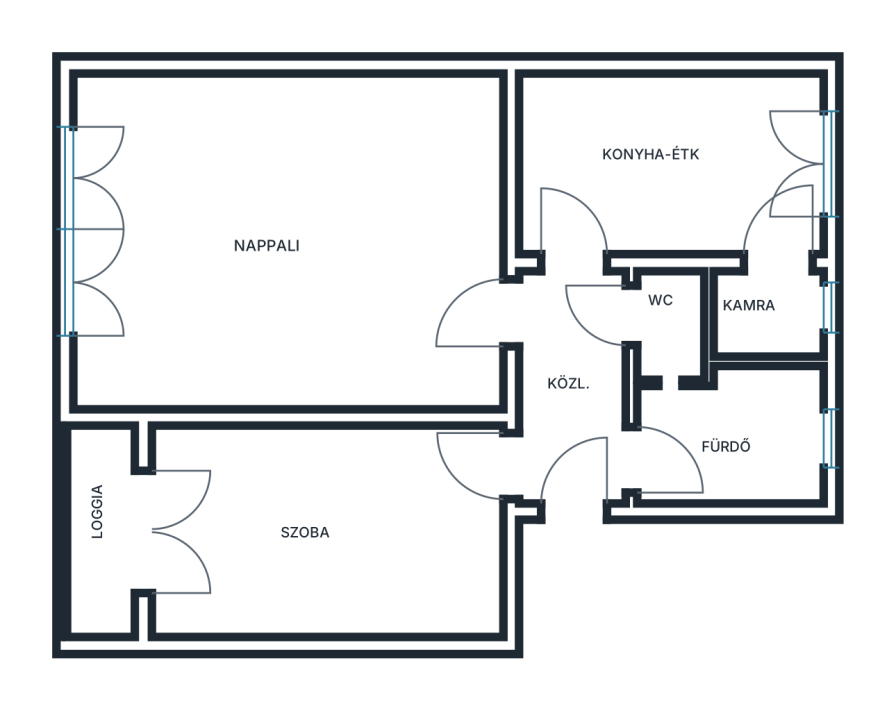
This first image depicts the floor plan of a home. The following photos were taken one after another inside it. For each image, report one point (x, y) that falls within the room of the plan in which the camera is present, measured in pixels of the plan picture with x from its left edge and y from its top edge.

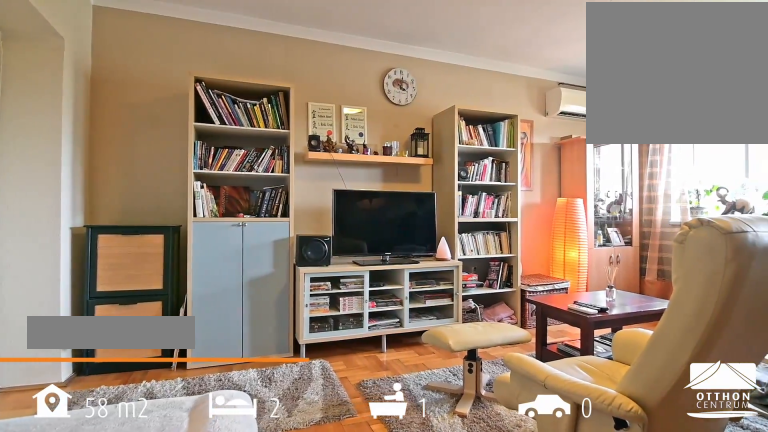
(291, 241)
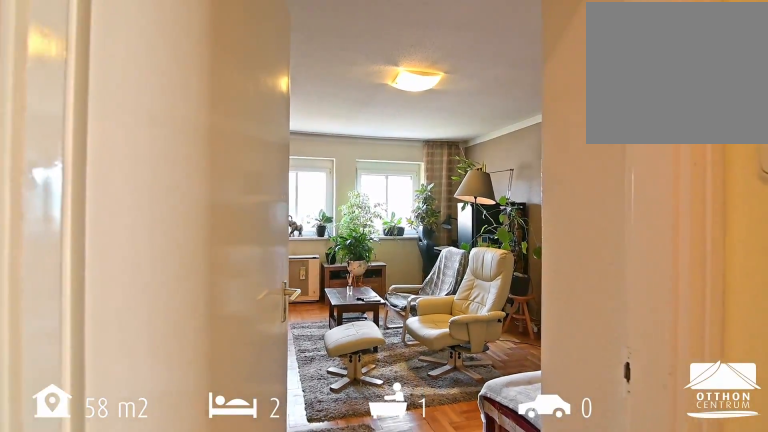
(291, 241)
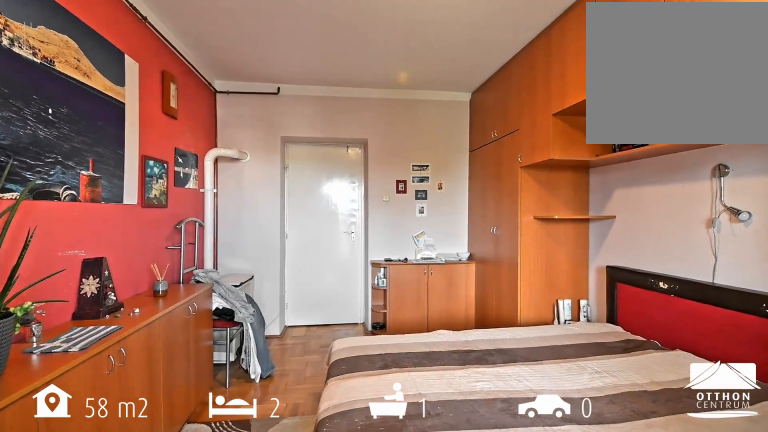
(330, 533)
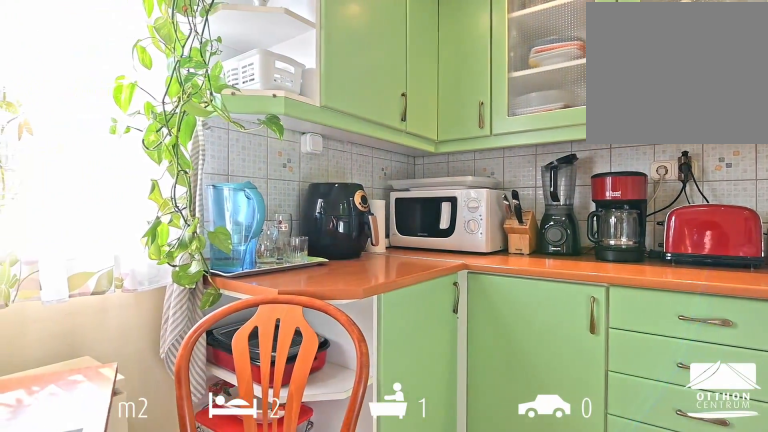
(673, 164)
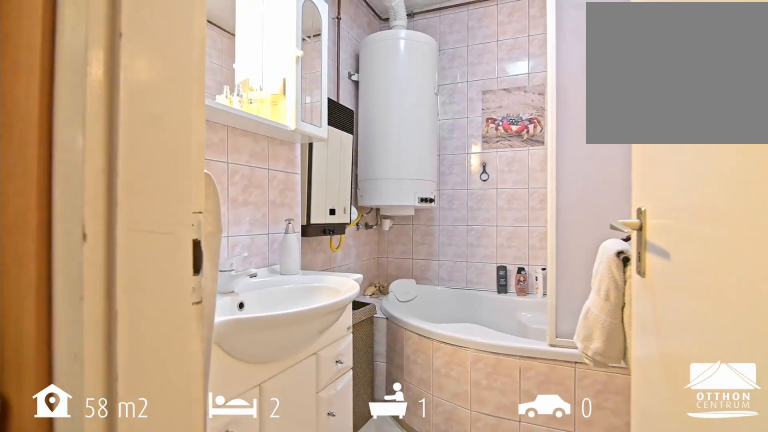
(735, 441)
